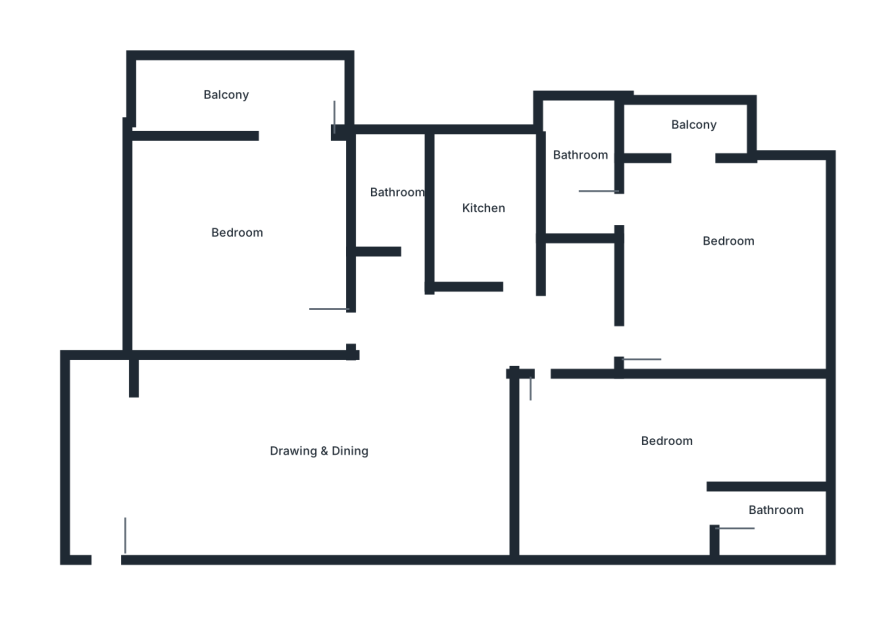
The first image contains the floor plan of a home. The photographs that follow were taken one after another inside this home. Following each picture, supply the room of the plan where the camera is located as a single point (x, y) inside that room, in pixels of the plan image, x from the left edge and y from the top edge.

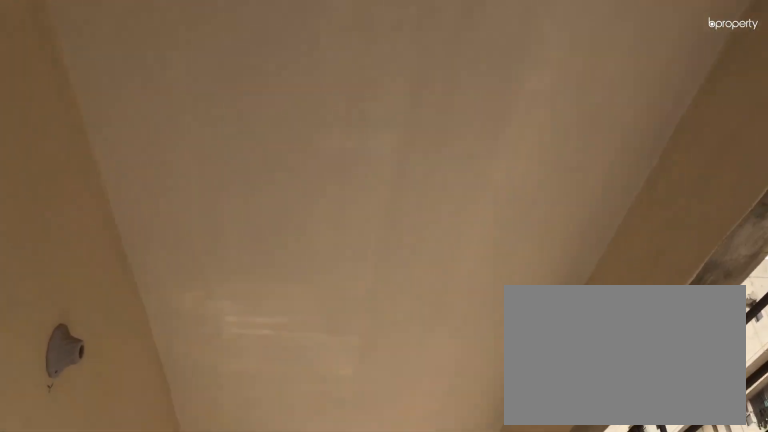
(238, 96)
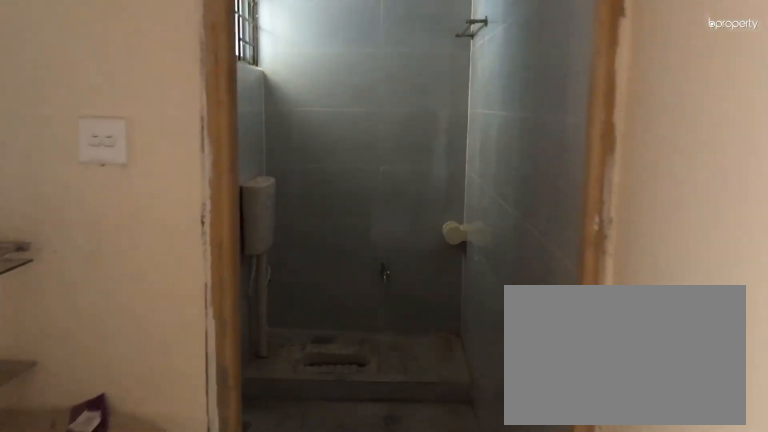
(399, 246)
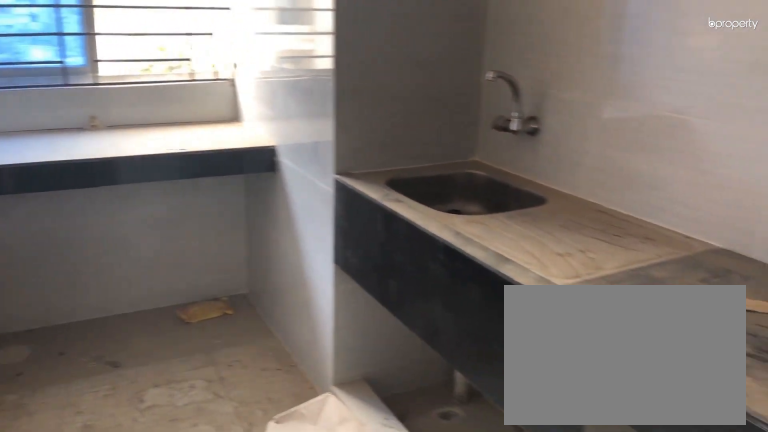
(499, 228)
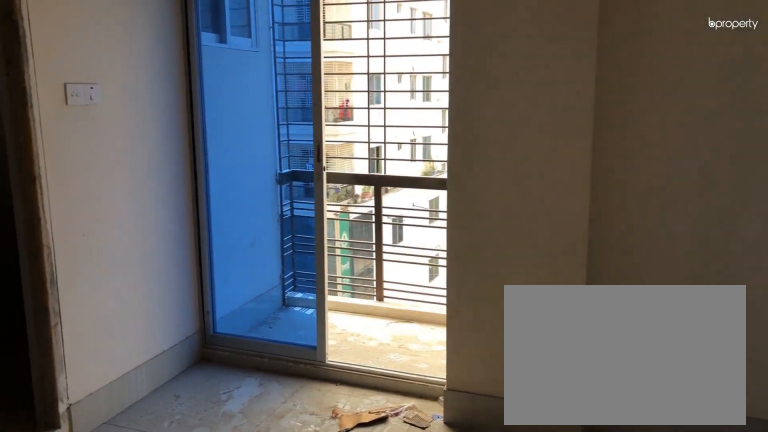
(727, 260)
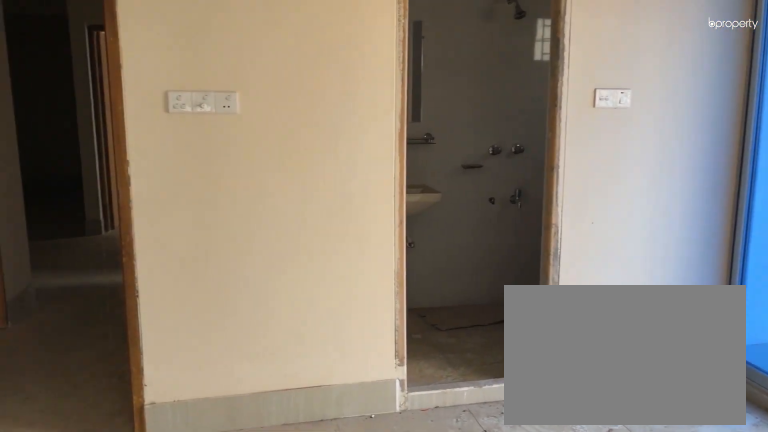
(727, 260)
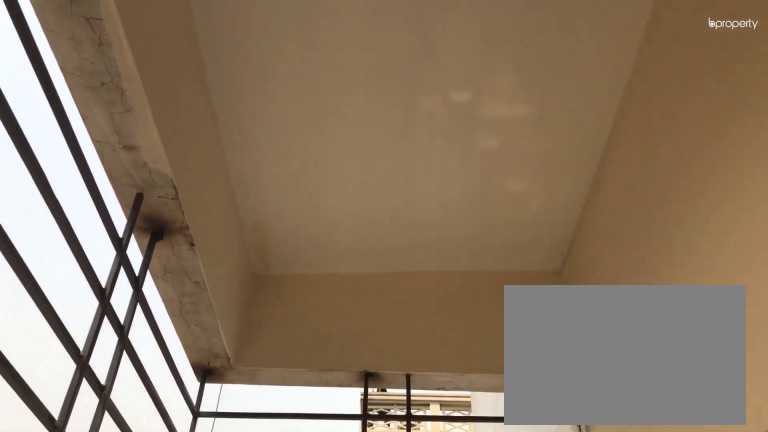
(687, 127)
